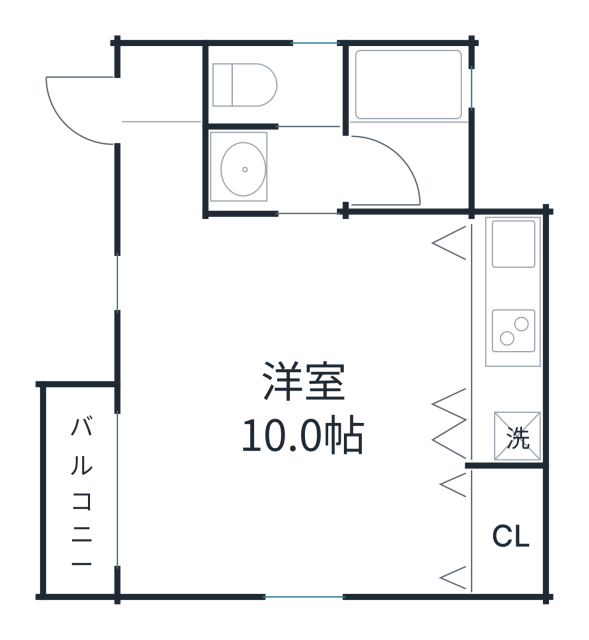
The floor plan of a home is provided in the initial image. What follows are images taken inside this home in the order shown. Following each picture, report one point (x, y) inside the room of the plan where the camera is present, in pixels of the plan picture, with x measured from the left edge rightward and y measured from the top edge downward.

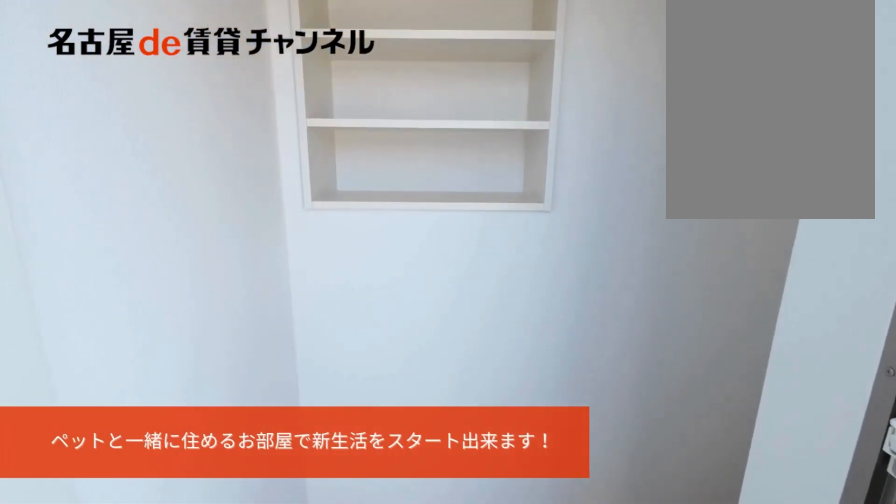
(160, 95)
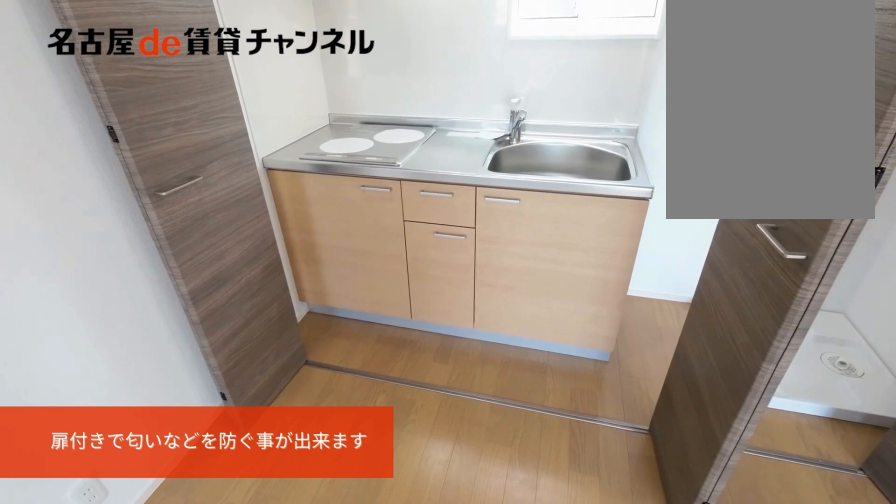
(505, 339)
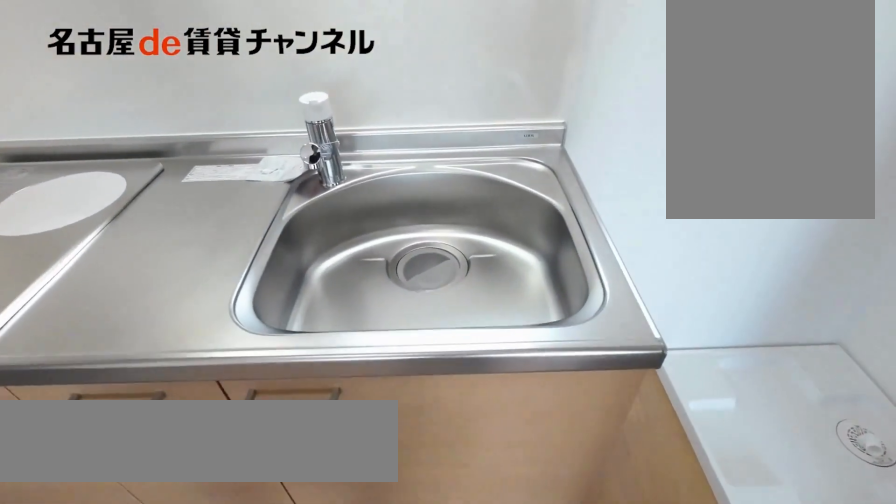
(505, 339)
